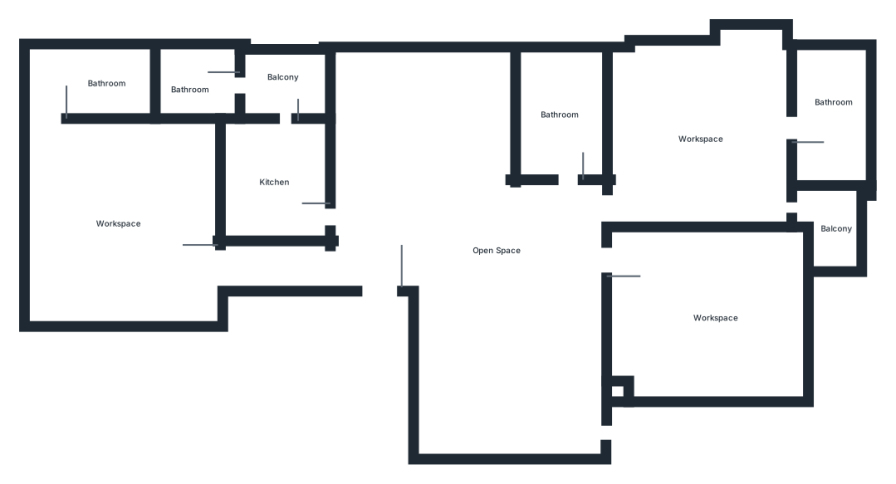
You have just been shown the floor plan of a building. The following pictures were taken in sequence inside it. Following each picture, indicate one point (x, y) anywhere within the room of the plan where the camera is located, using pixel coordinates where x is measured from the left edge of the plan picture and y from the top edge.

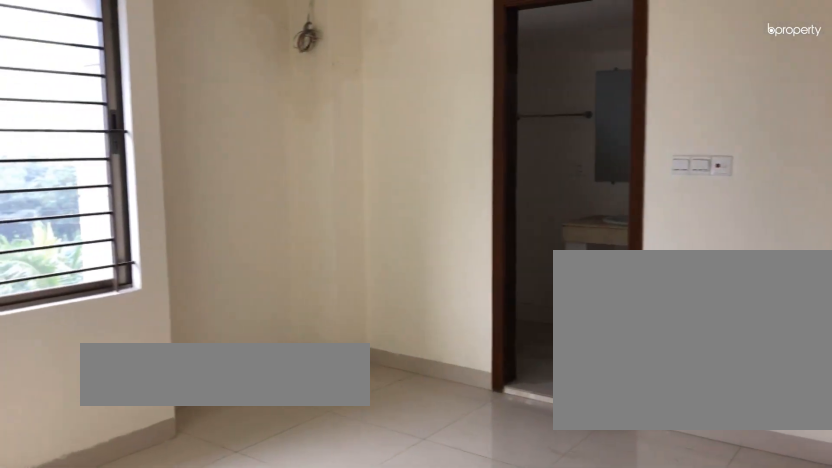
(694, 142)
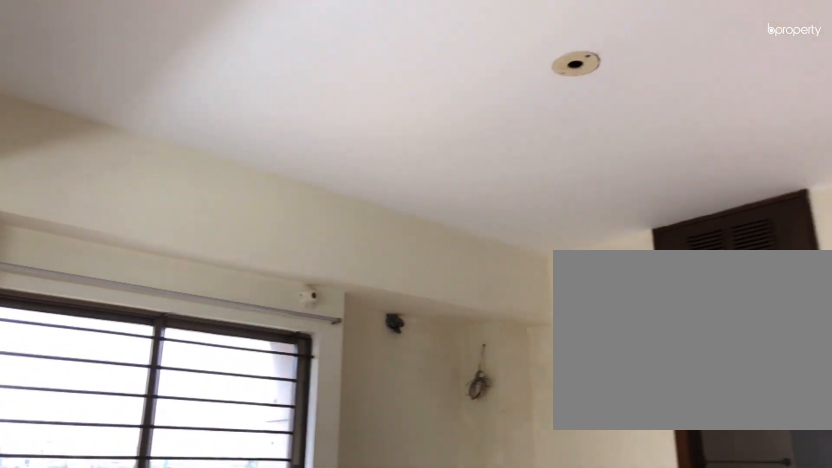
(694, 142)
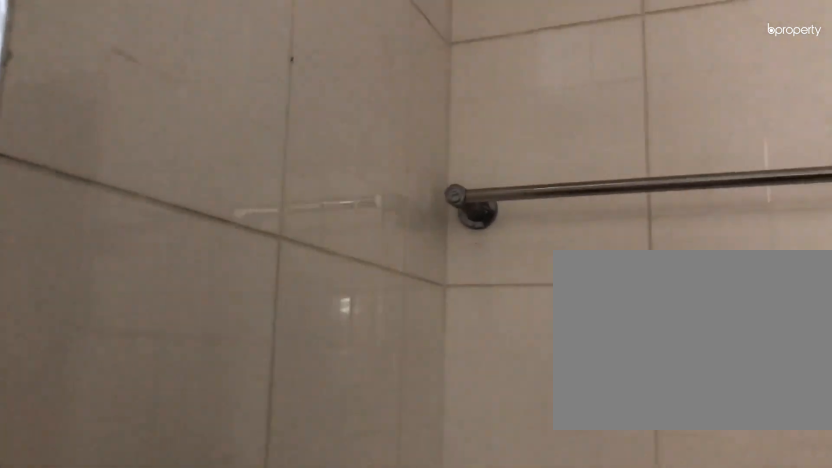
(826, 127)
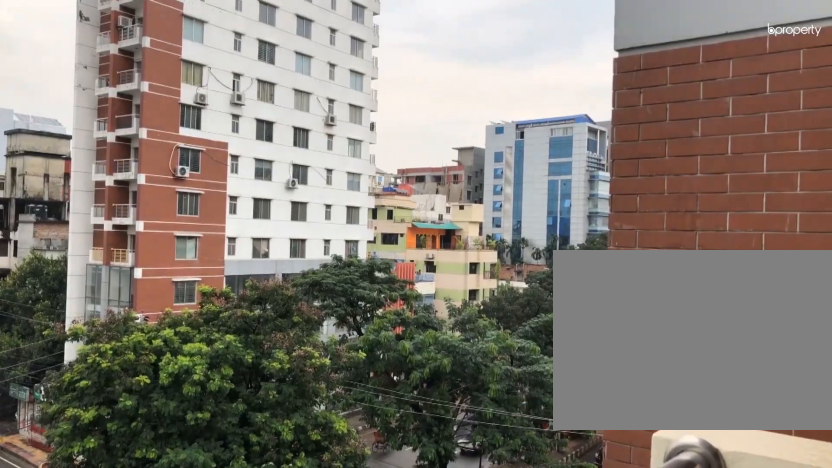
(836, 227)
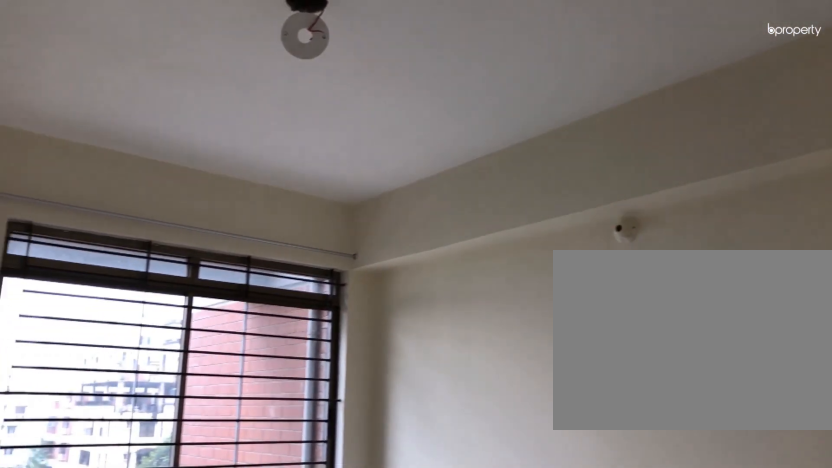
(719, 315)
